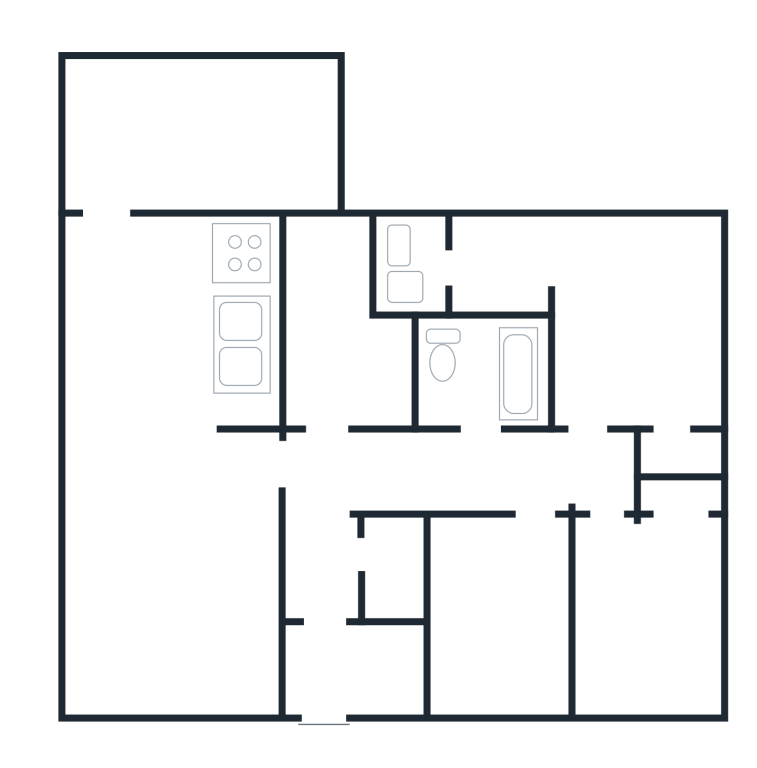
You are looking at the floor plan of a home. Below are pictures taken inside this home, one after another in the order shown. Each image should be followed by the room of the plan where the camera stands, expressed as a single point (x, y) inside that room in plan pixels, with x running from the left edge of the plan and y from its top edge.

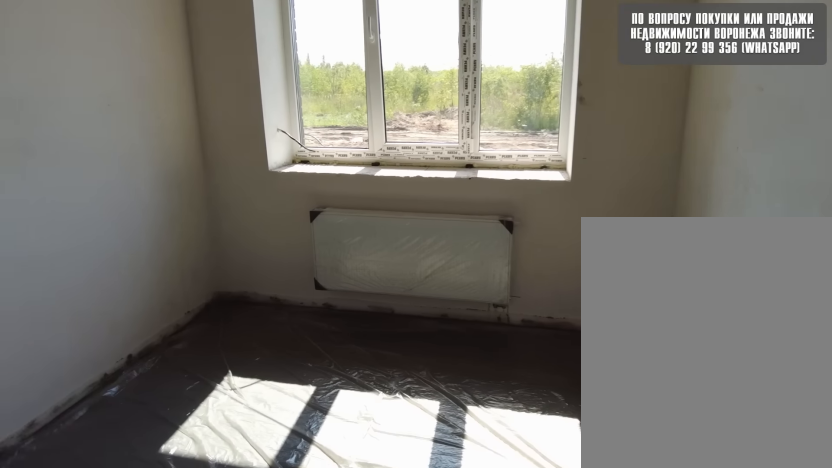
(628, 609)
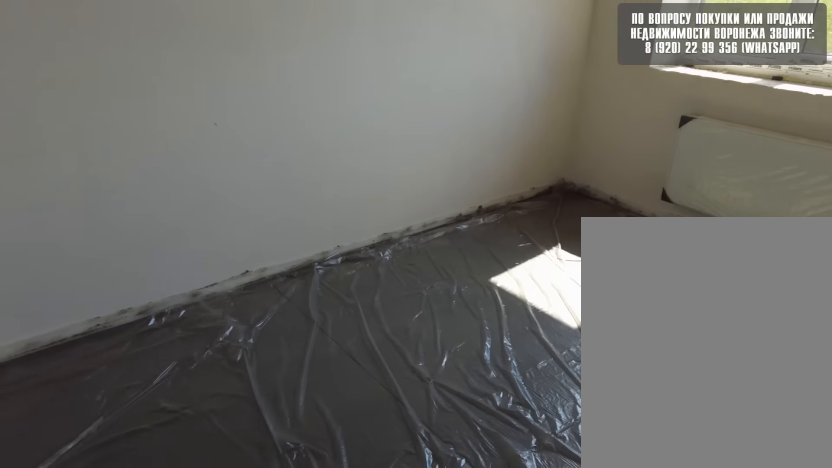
(627, 578)
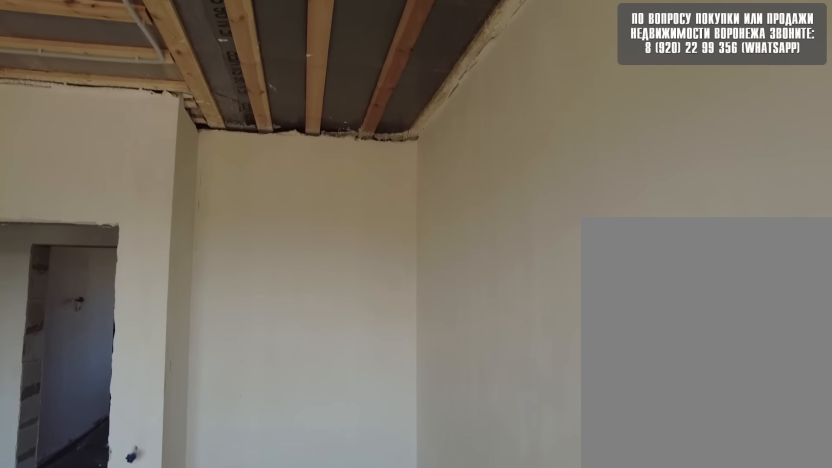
(627, 609)
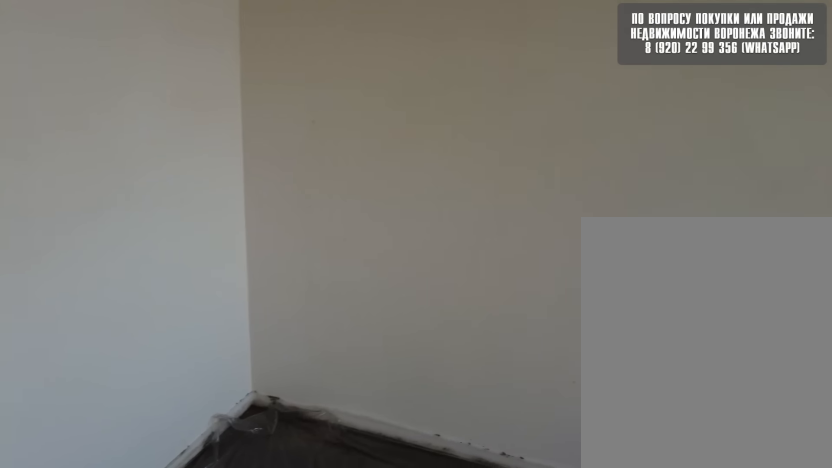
(628, 609)
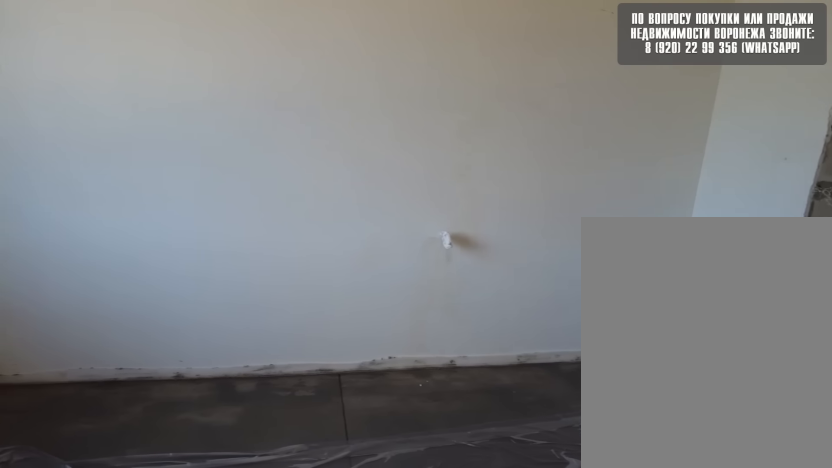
(624, 417)
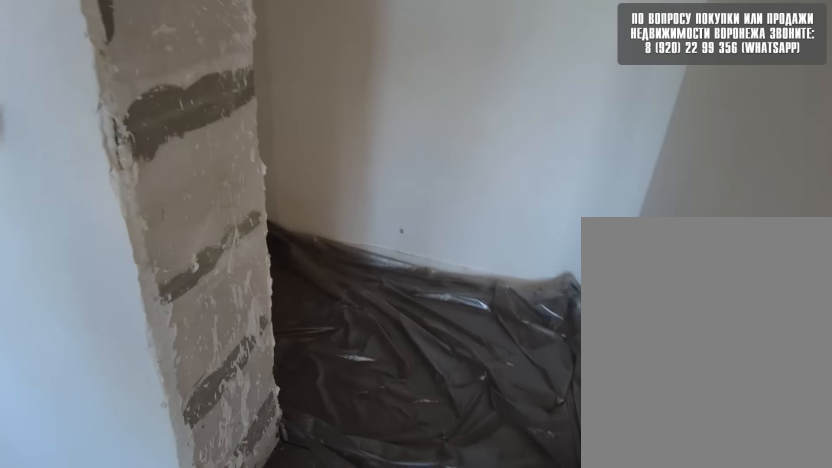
(624, 417)
